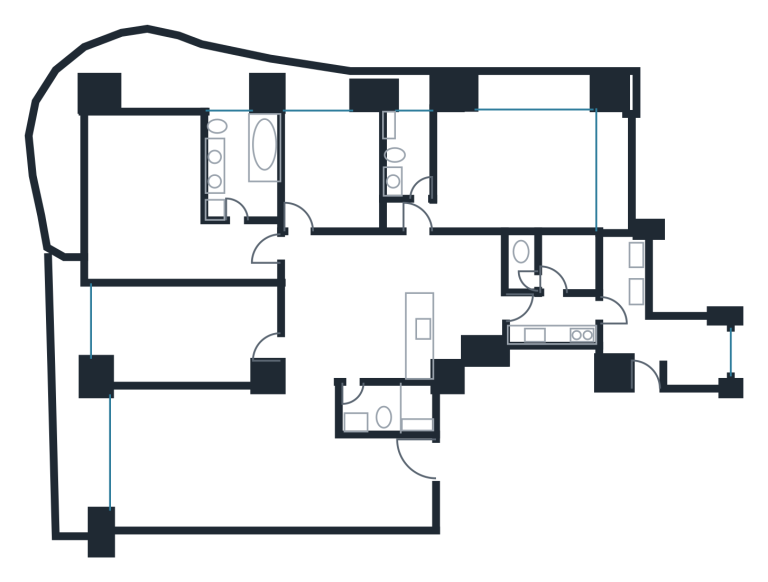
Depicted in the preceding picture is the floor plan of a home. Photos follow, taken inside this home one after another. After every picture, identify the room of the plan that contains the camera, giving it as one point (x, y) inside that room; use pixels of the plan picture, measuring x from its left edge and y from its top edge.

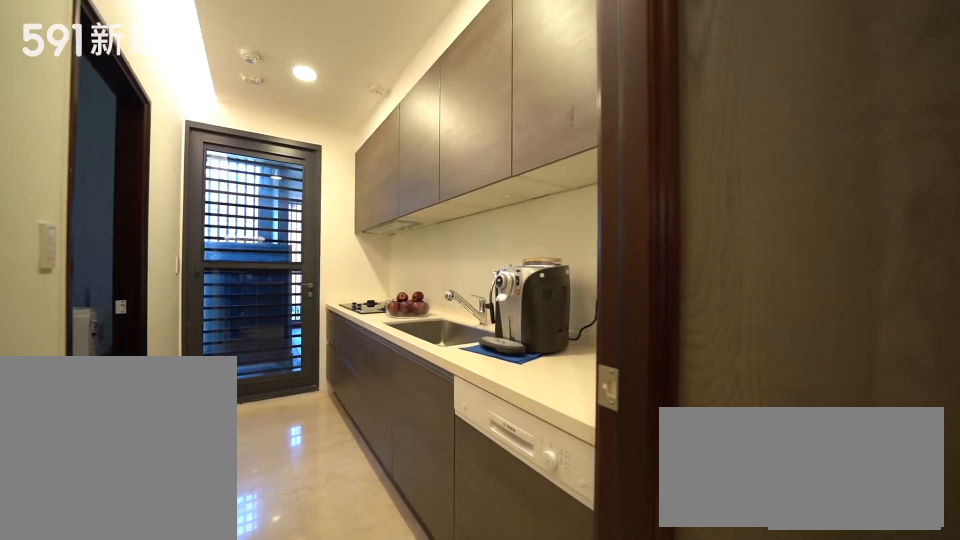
(557, 321)
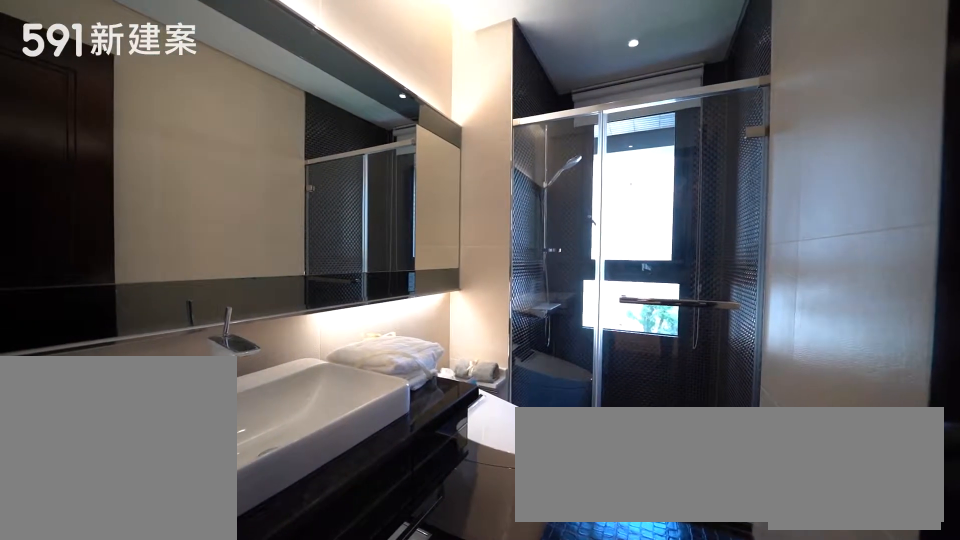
(410, 149)
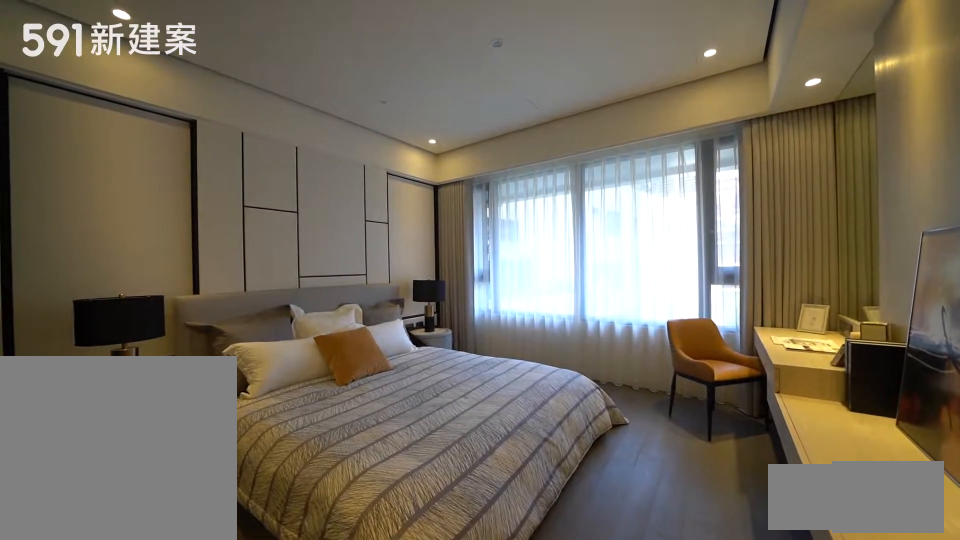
(510, 171)
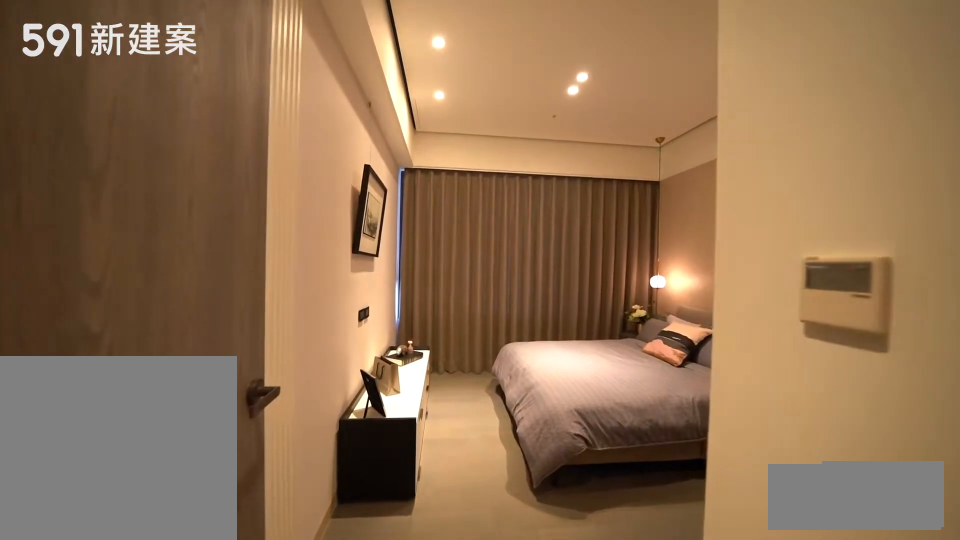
(334, 169)
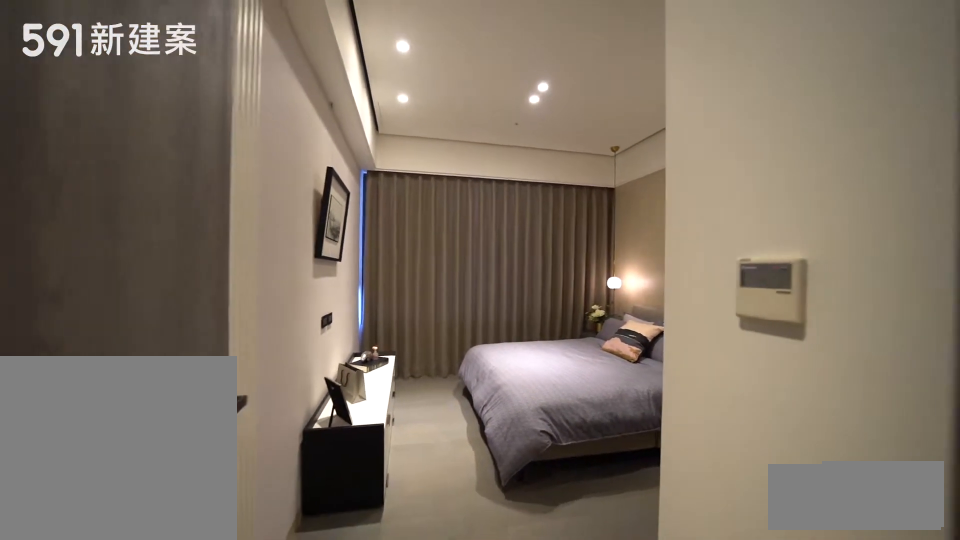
(334, 169)
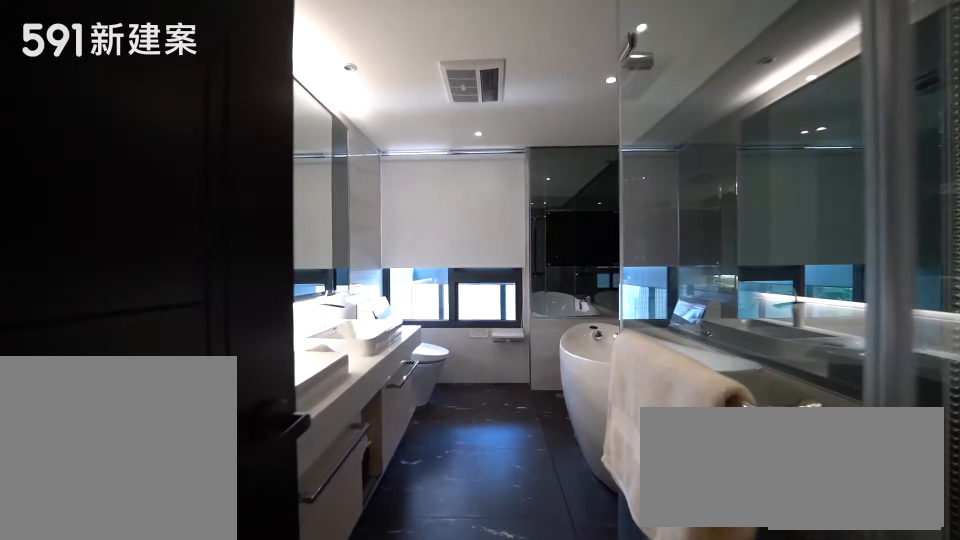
(249, 159)
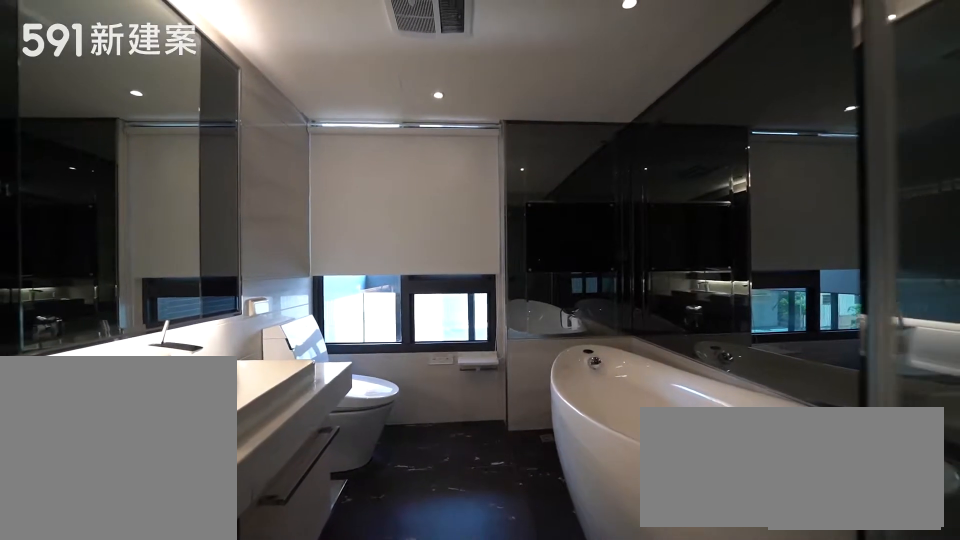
(249, 159)
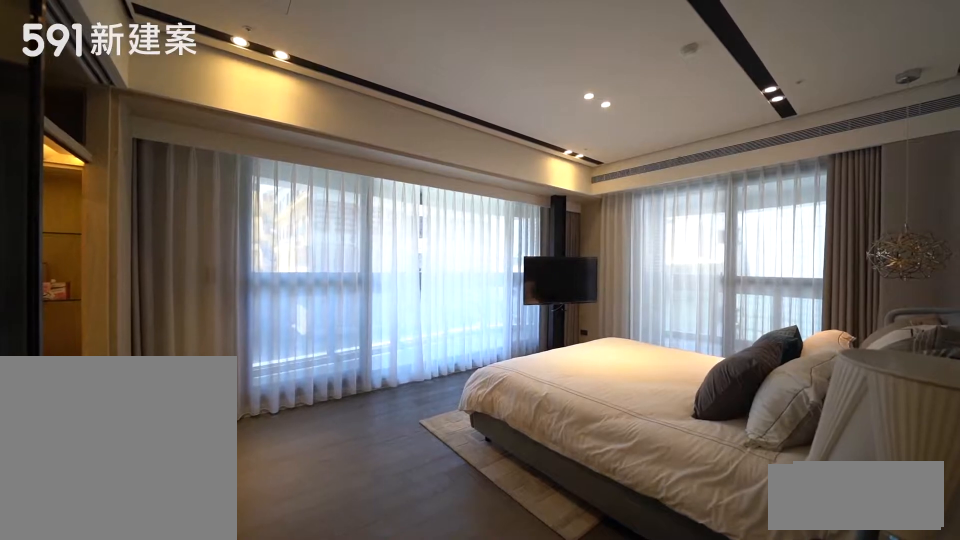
(163, 206)
